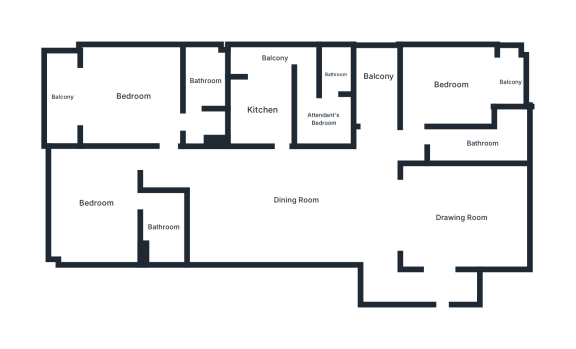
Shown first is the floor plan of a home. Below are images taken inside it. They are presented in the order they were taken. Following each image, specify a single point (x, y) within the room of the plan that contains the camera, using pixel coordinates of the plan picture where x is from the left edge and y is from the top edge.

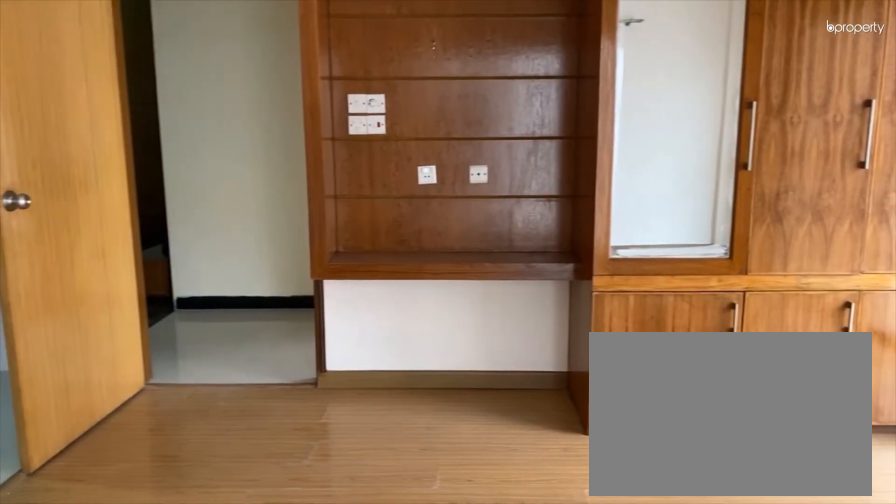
(133, 95)
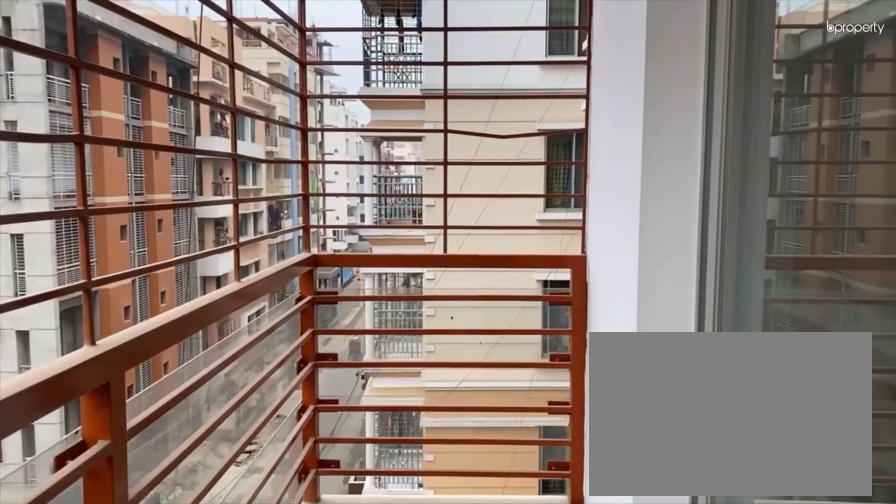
(61, 95)
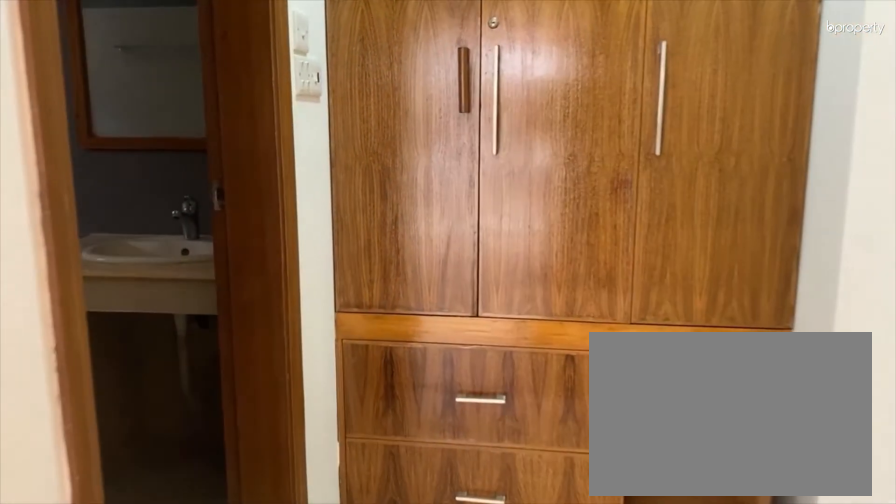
(192, 112)
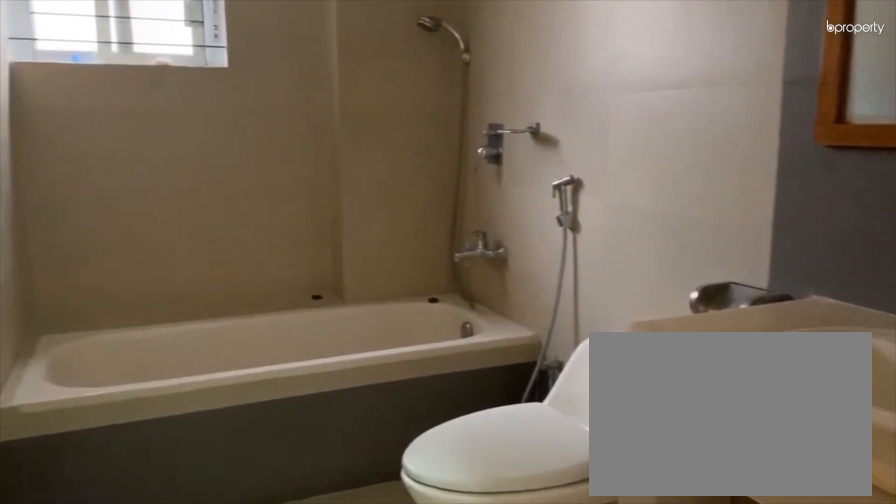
(205, 80)
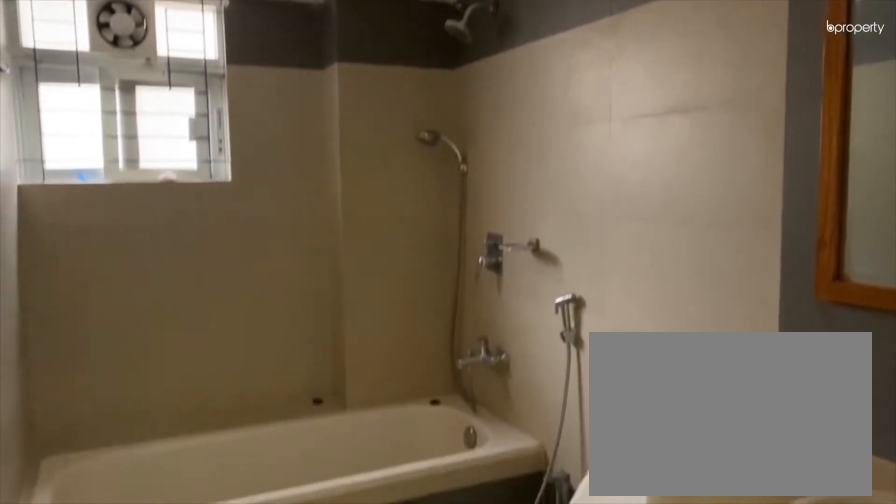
(205, 80)
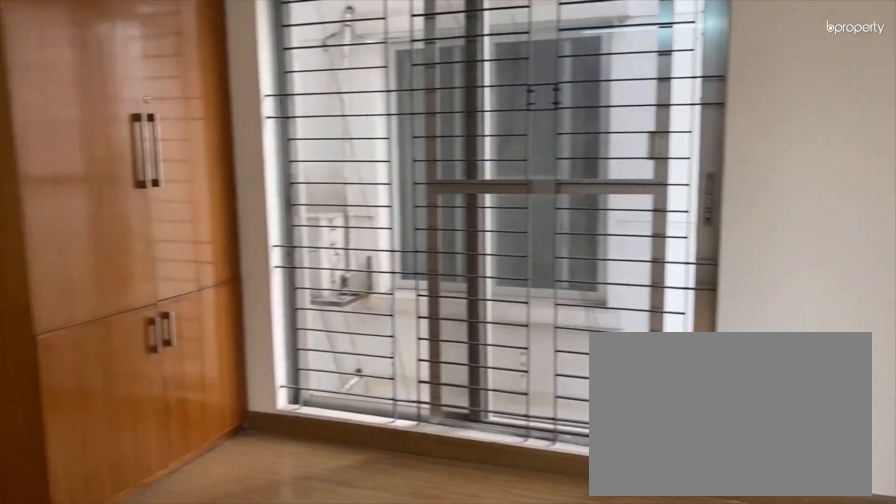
(94, 203)
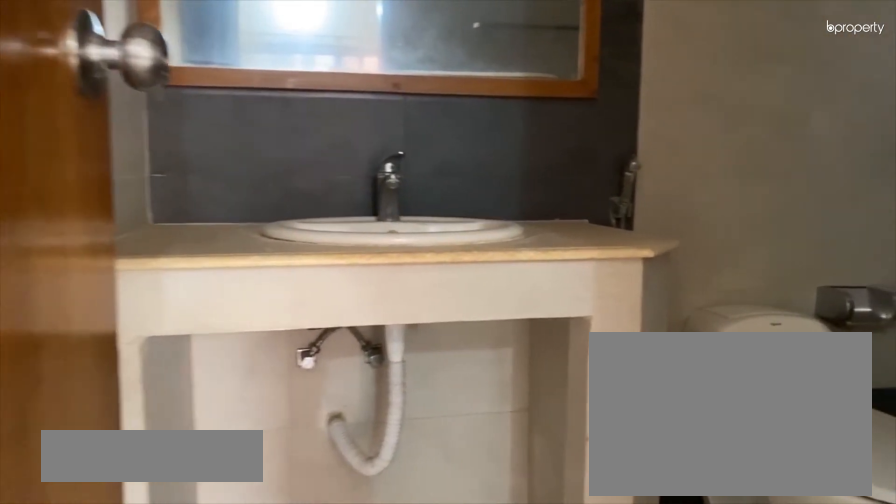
(163, 227)
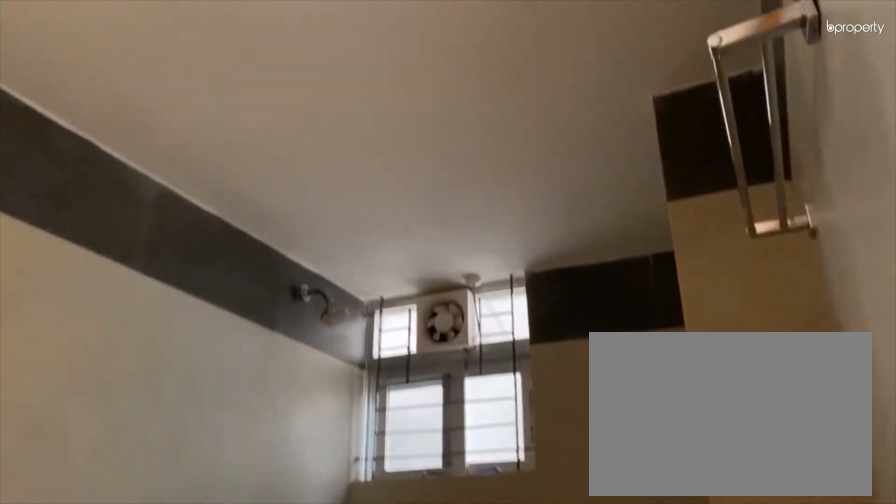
(163, 227)
